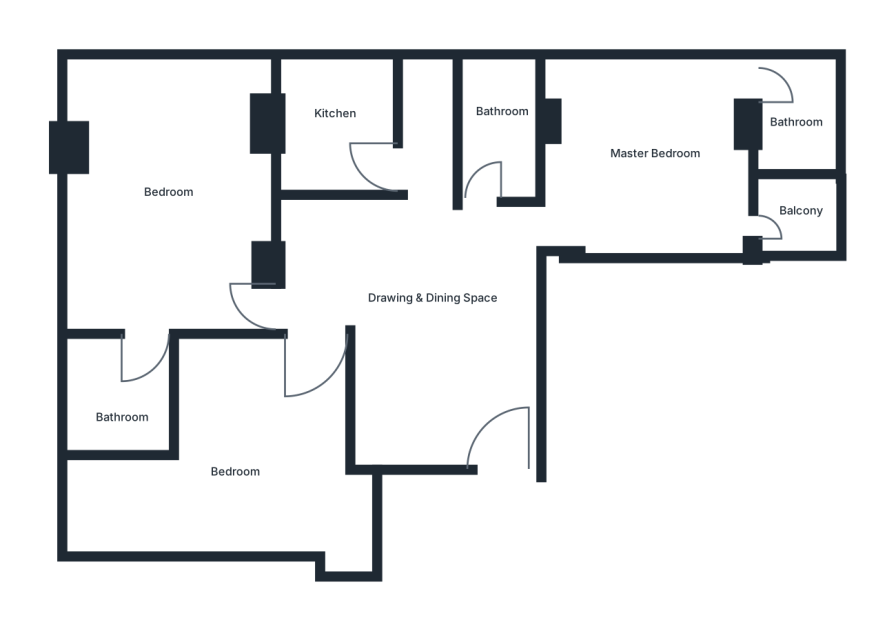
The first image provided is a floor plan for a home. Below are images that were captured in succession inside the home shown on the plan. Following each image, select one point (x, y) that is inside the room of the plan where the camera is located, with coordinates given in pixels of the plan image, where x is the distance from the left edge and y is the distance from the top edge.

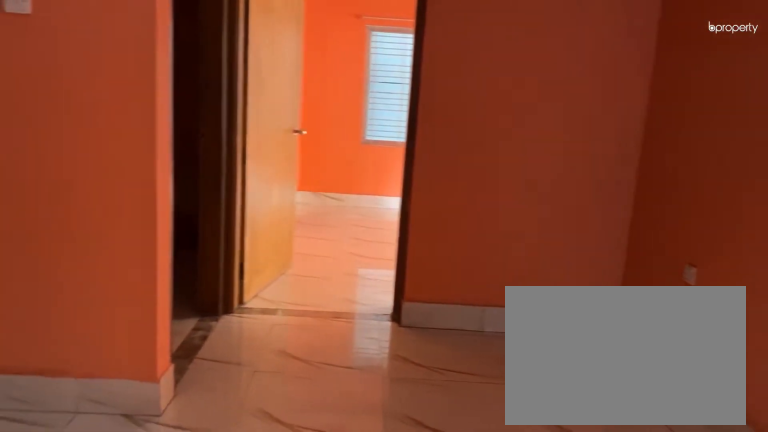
(441, 317)
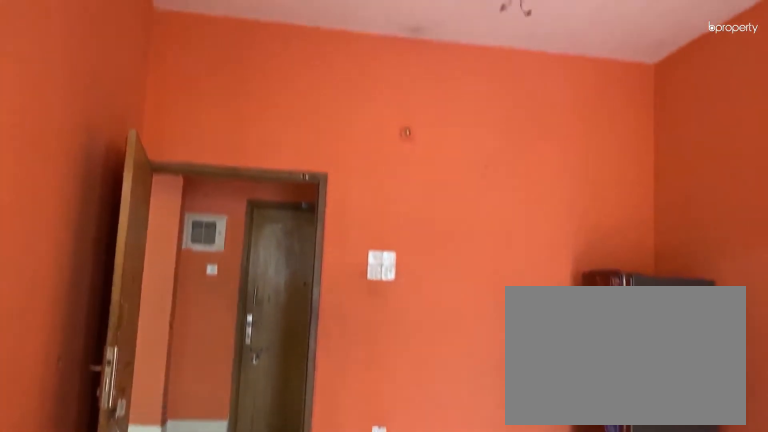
(440, 318)
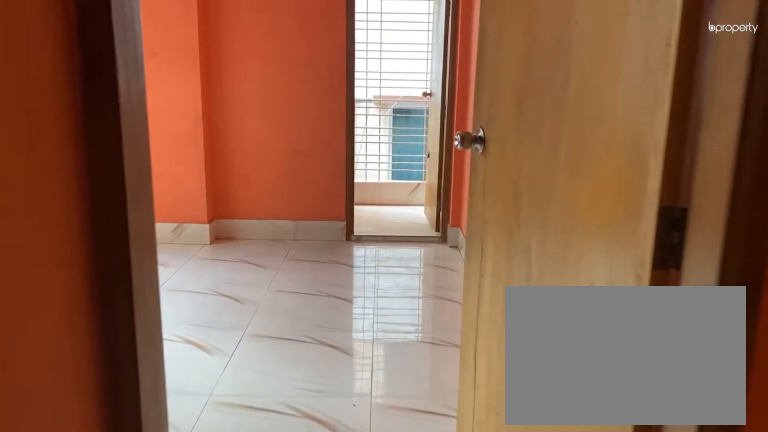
(579, 204)
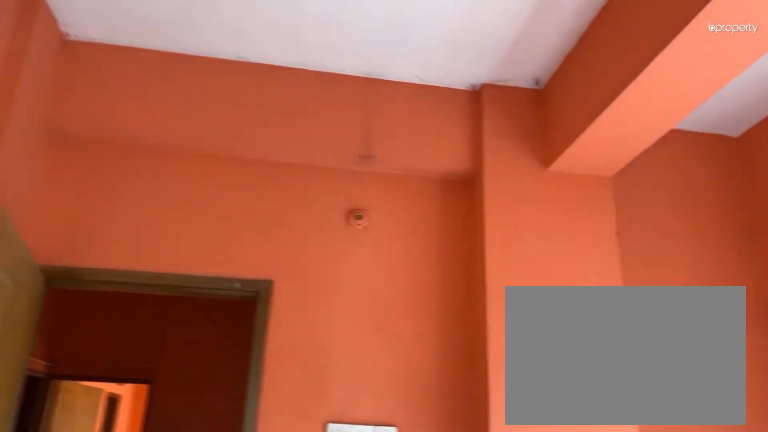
(672, 168)
